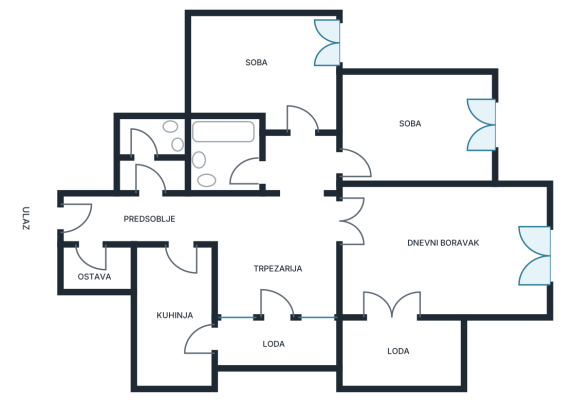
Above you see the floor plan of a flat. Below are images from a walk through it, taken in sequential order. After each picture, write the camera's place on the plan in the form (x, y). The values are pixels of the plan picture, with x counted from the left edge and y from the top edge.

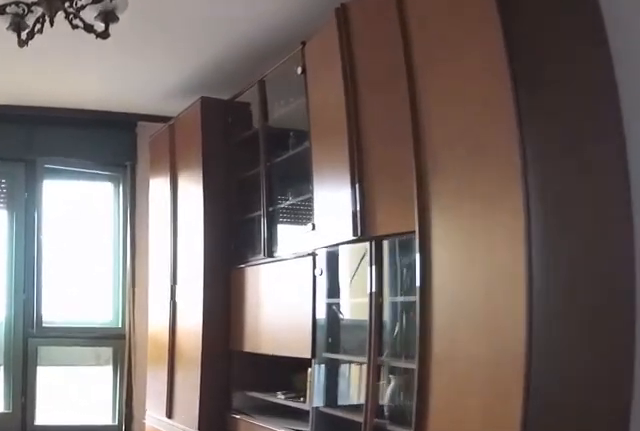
(368, 229)
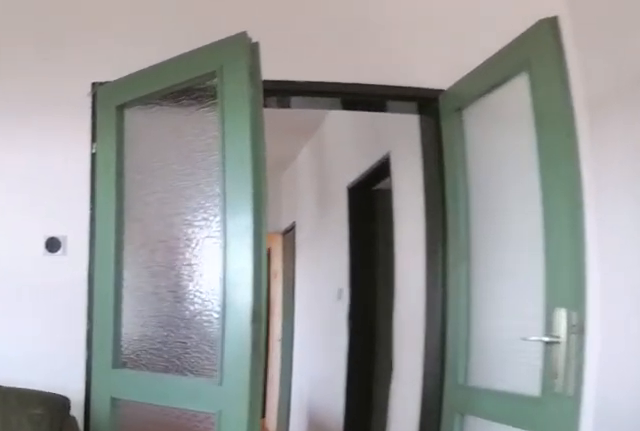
(420, 257)
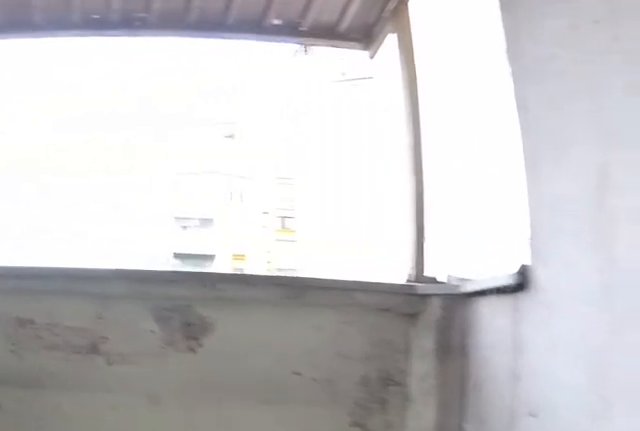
(396, 307)
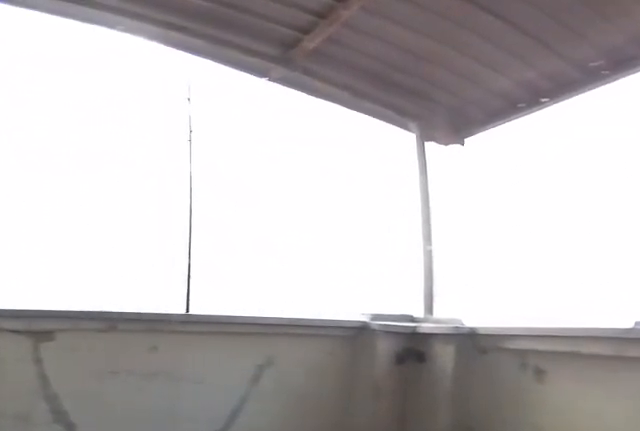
(386, 334)
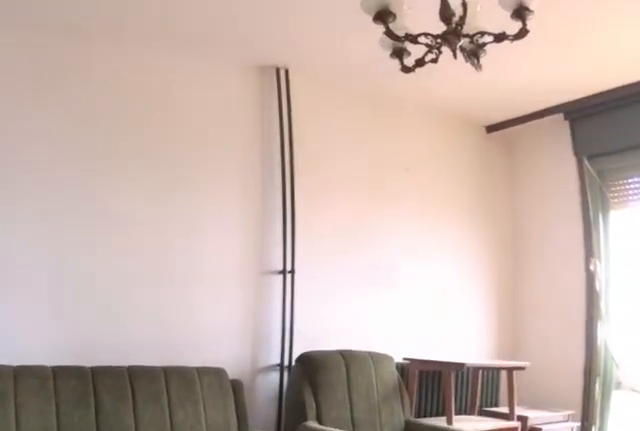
(407, 301)
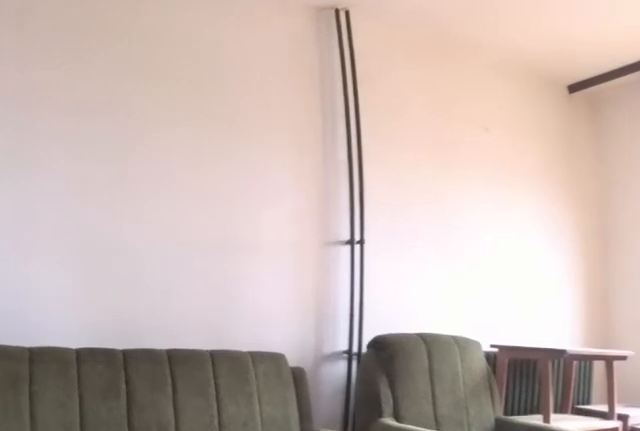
(409, 281)
